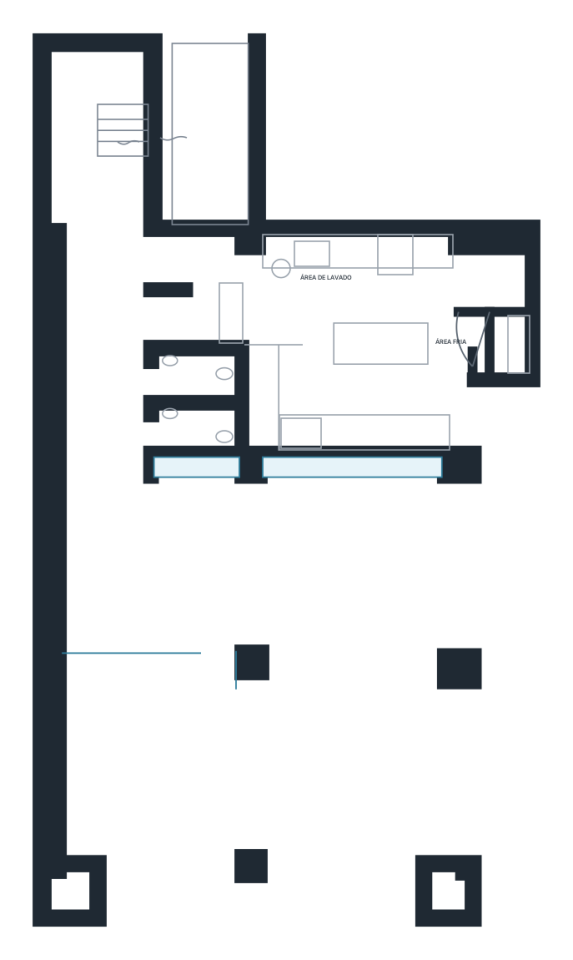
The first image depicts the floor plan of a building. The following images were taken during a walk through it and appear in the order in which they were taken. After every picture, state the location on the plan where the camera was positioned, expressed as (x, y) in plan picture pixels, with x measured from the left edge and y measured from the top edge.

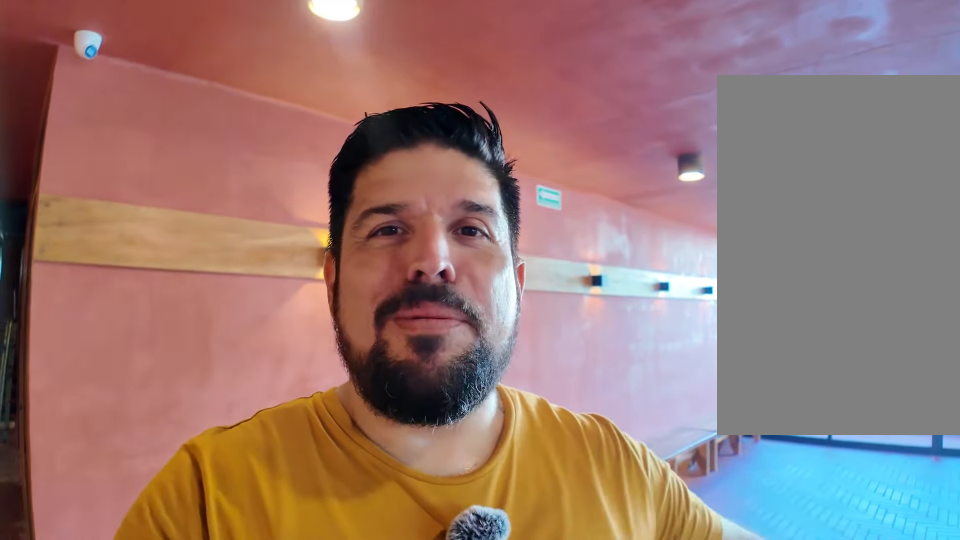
(193, 579)
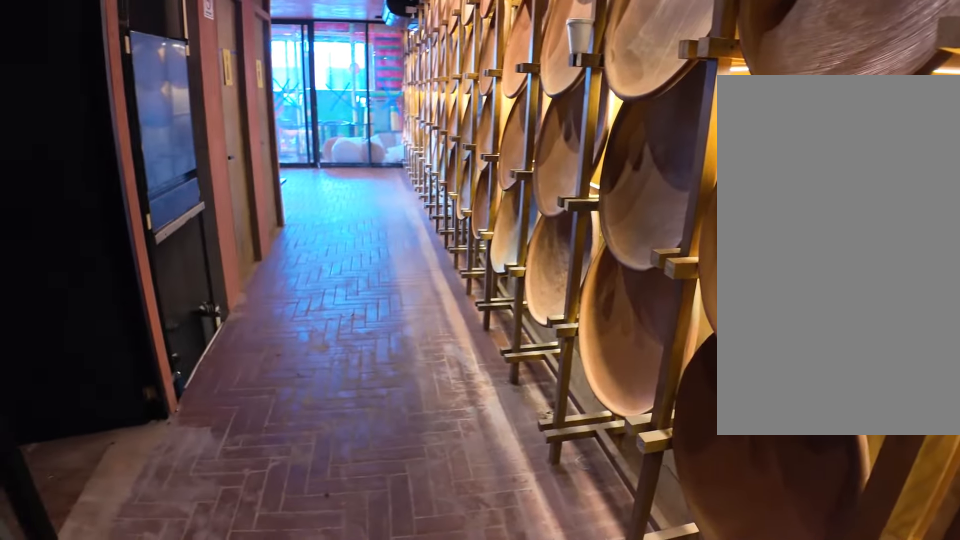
(117, 255)
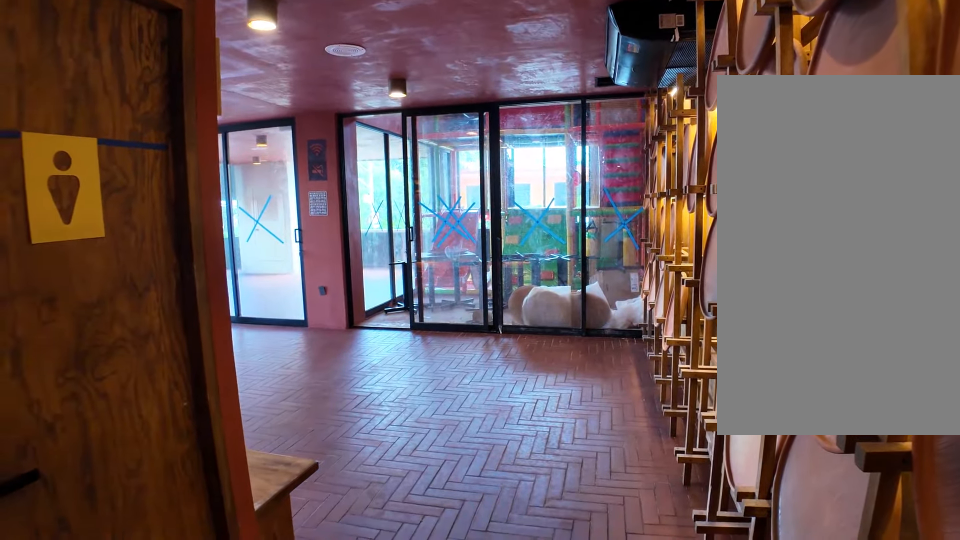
(115, 406)
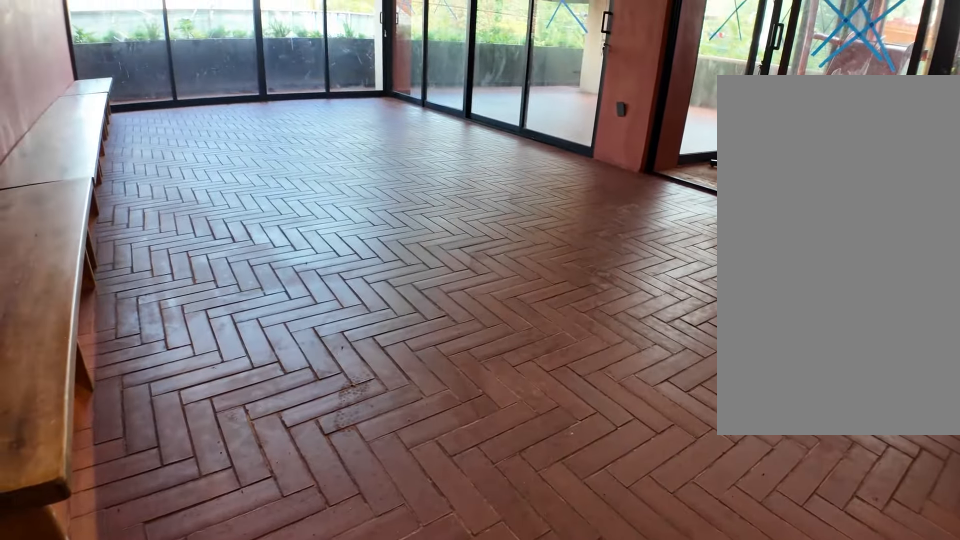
(113, 550)
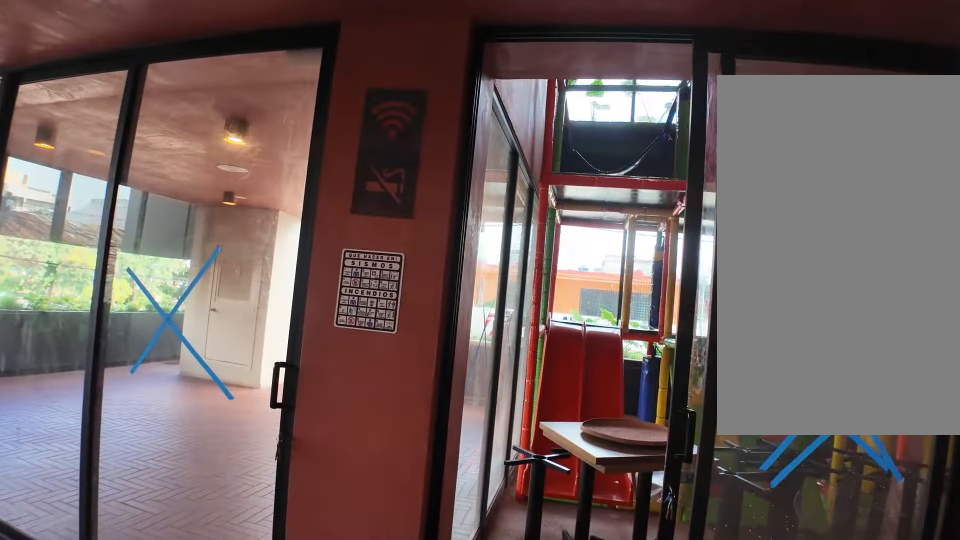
(113, 545)
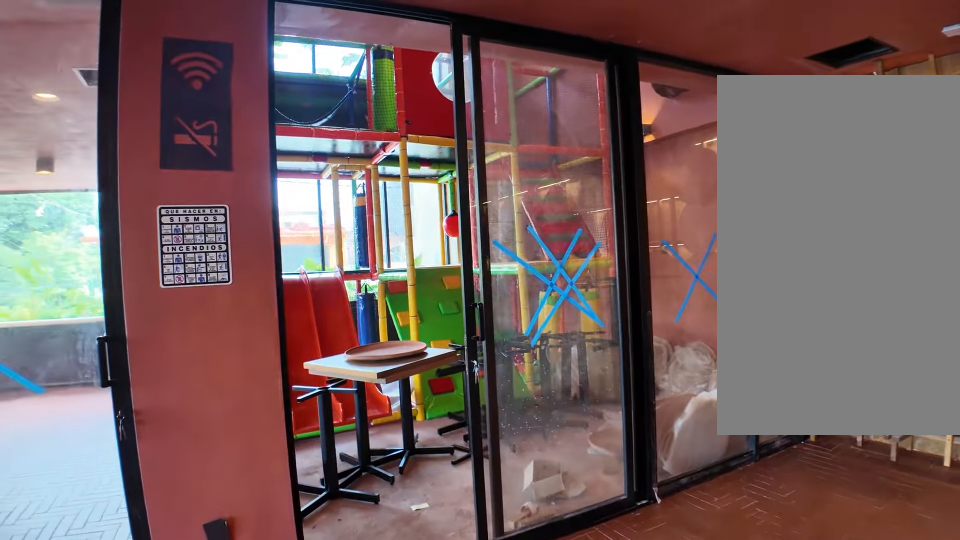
(110, 548)
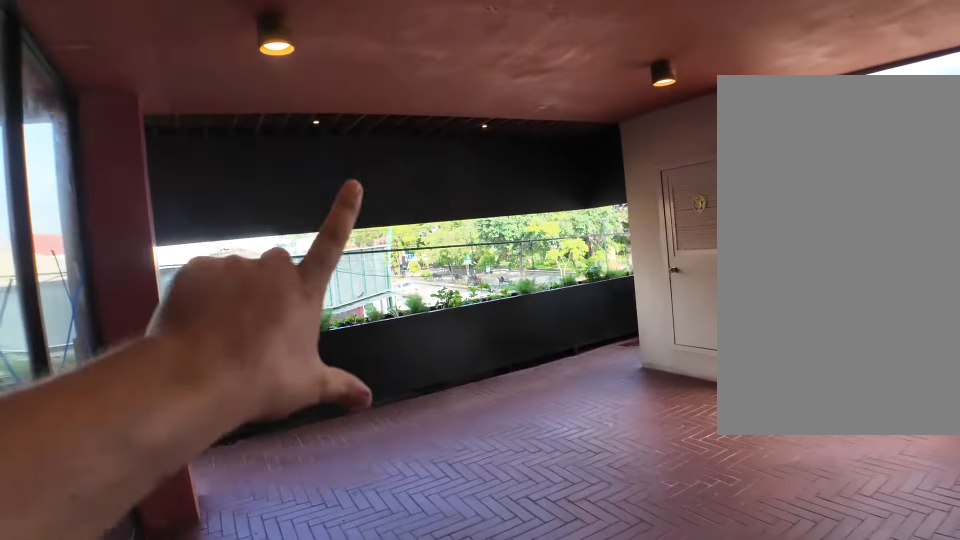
(391, 771)
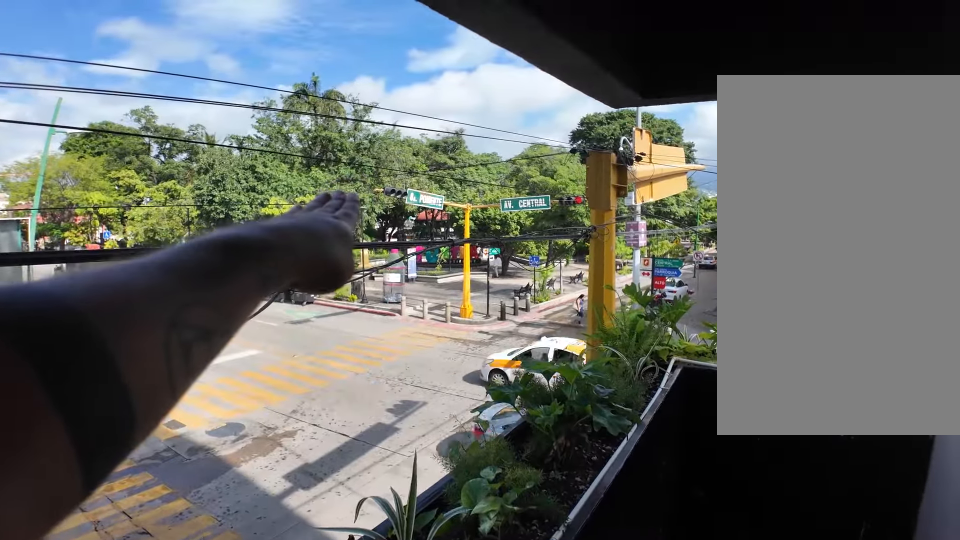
(389, 773)
